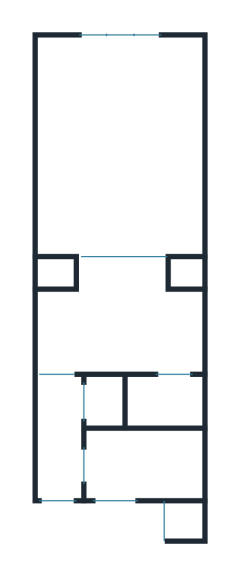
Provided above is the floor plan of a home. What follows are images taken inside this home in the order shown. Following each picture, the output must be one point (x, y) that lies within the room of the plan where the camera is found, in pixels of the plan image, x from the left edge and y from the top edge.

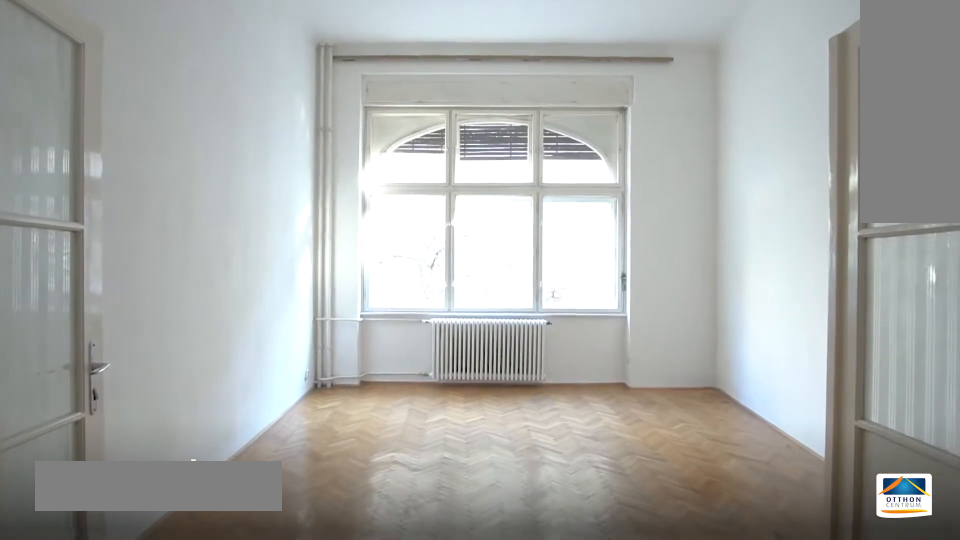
(124, 148)
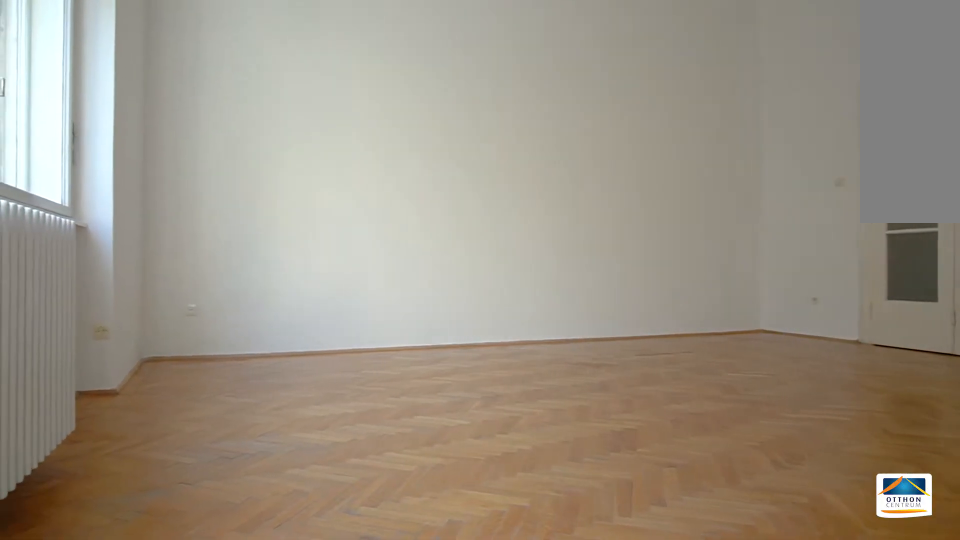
(124, 149)
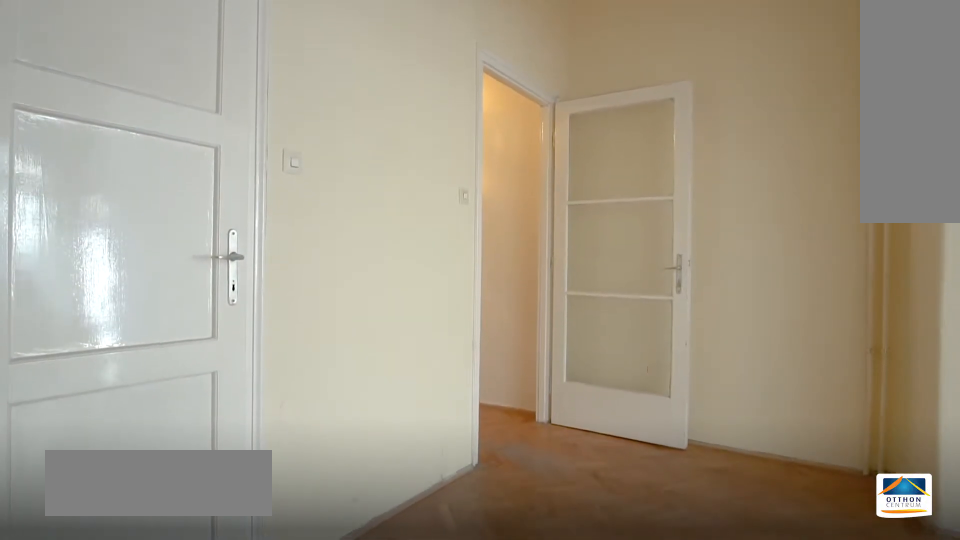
(123, 325)
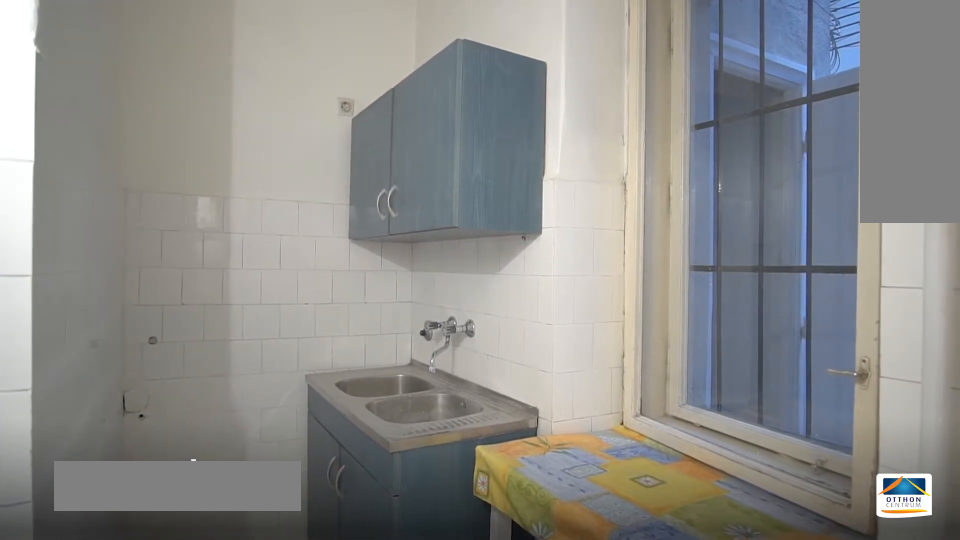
(141, 464)
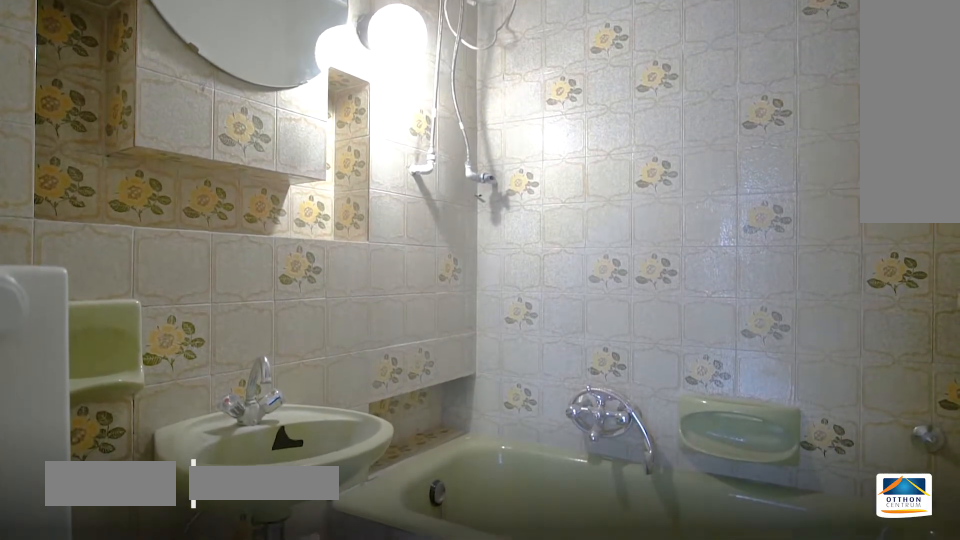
(165, 398)
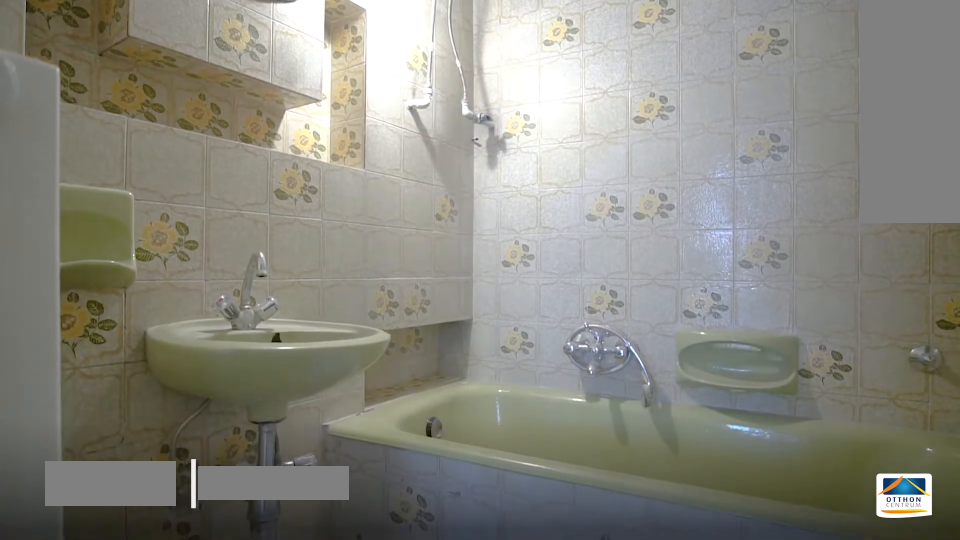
(165, 397)
